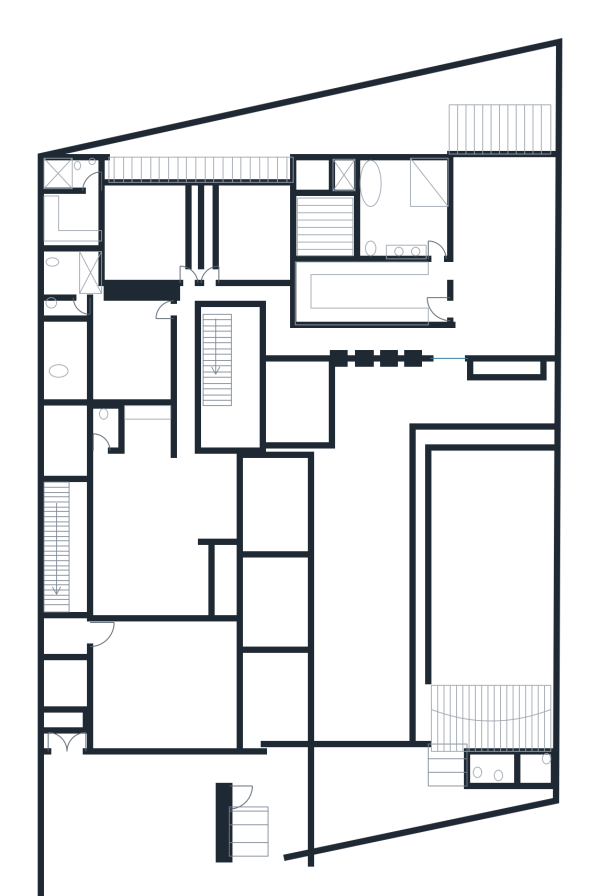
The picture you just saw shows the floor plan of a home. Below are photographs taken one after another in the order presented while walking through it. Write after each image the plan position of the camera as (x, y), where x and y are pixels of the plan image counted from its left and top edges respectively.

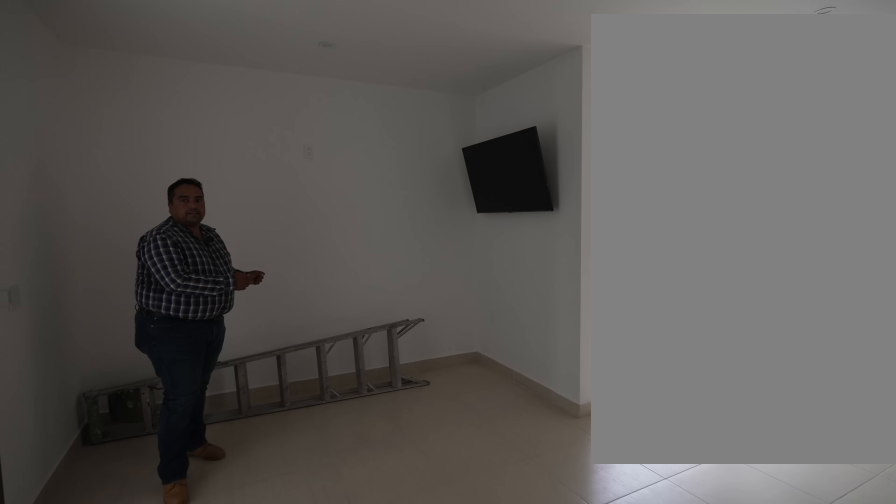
(184, 461)
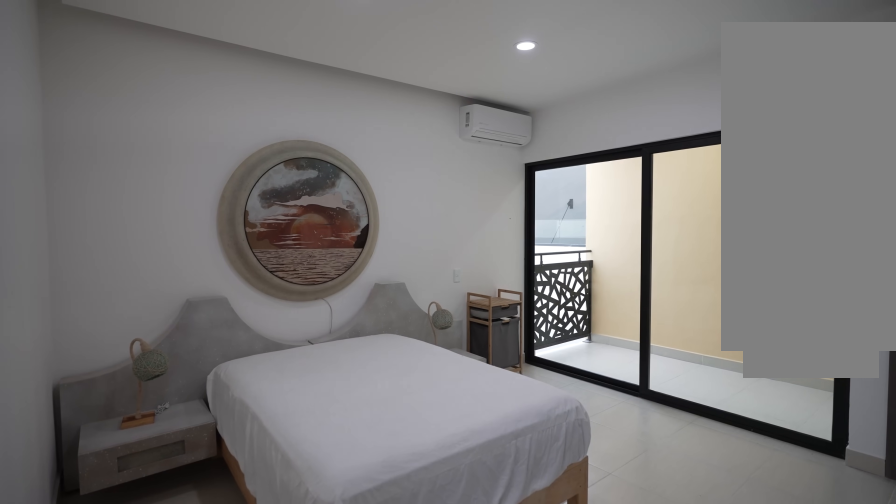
(163, 312)
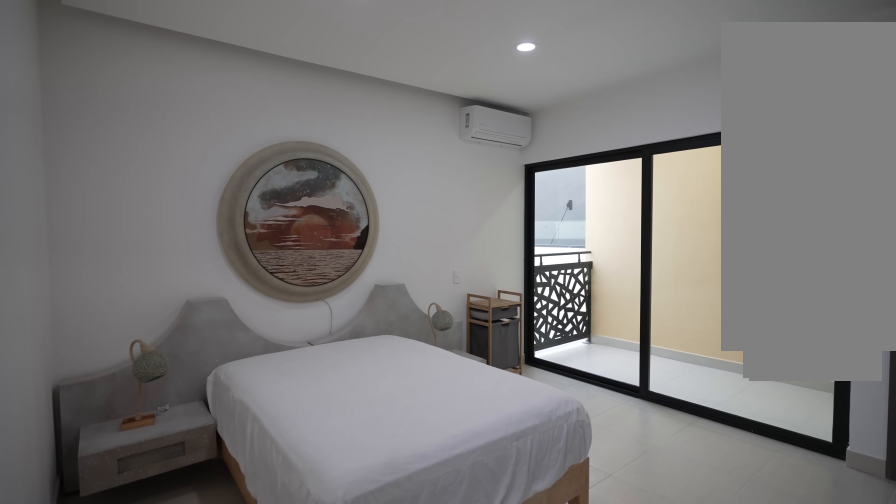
(163, 312)
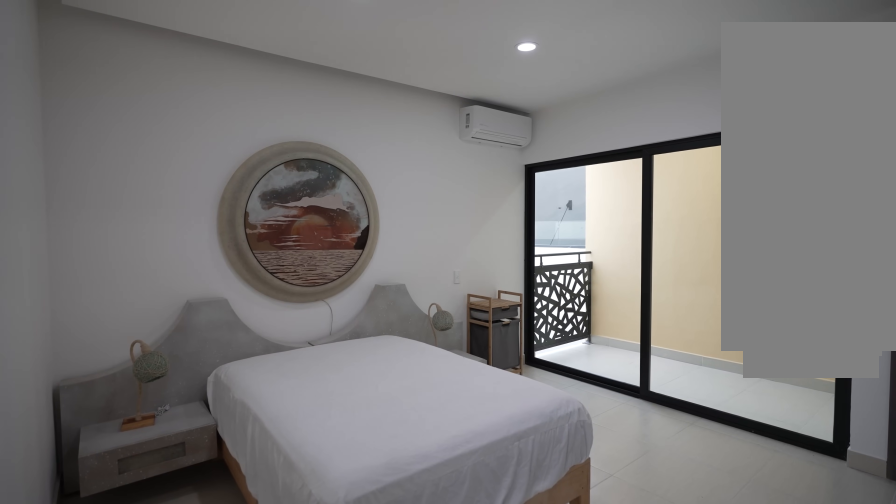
(163, 312)
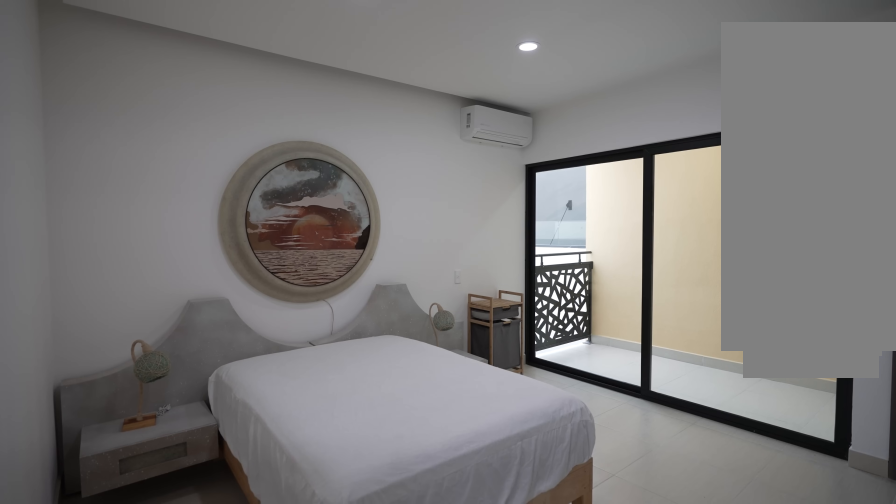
(164, 313)
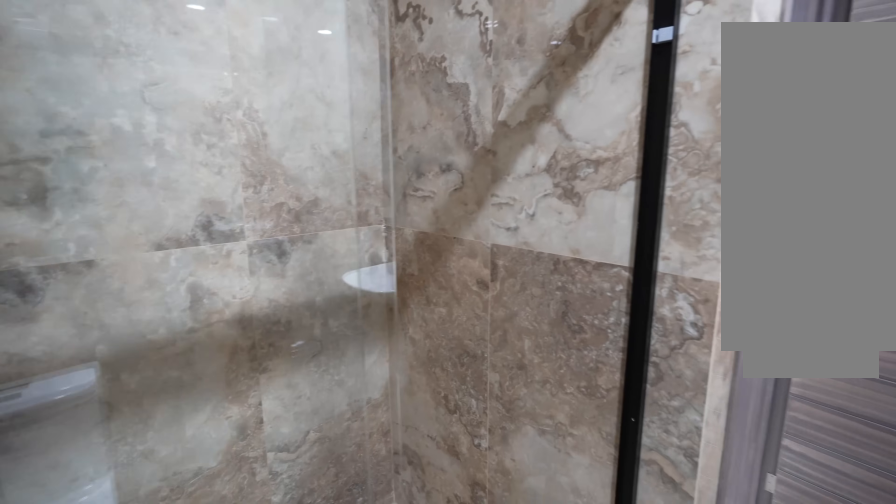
(84, 312)
